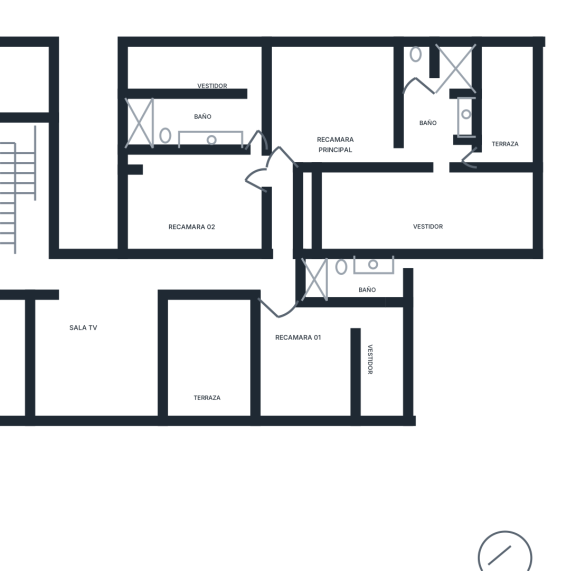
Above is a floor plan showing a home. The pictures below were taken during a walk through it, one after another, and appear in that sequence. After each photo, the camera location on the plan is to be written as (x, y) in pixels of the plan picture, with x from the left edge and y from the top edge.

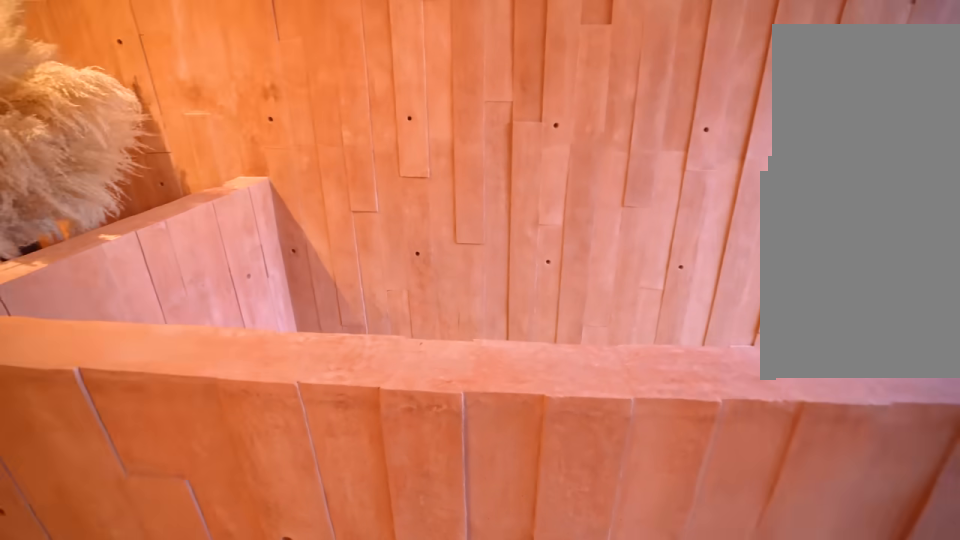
(27, 261)
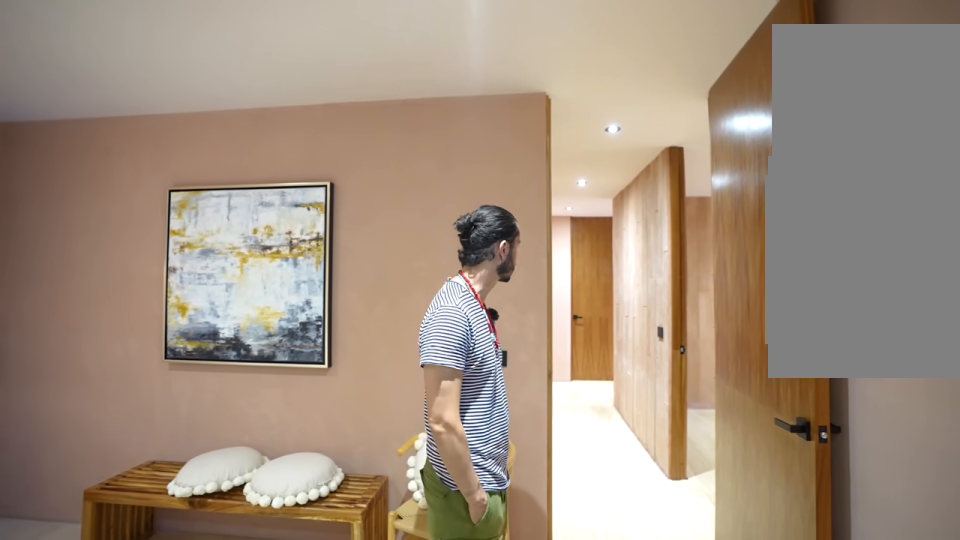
(300, 145)
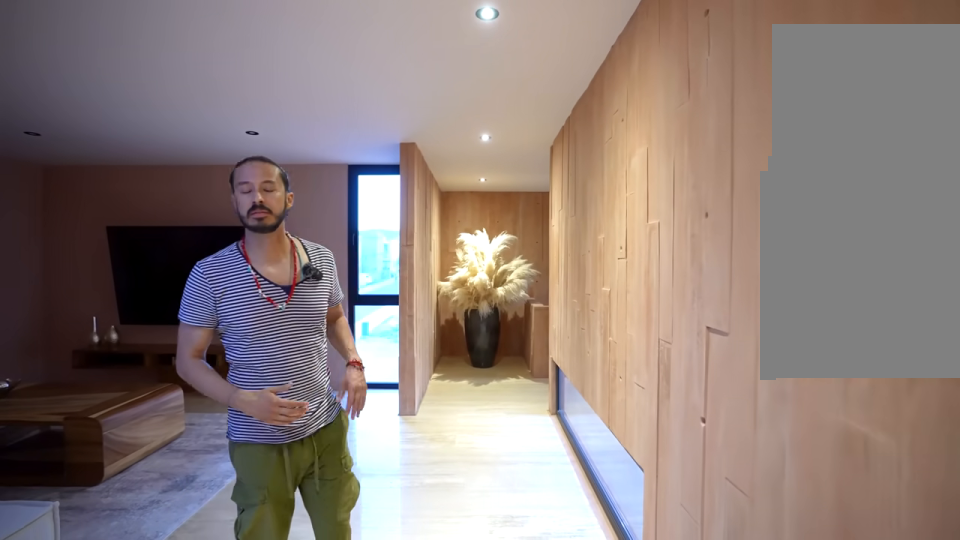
(176, 279)
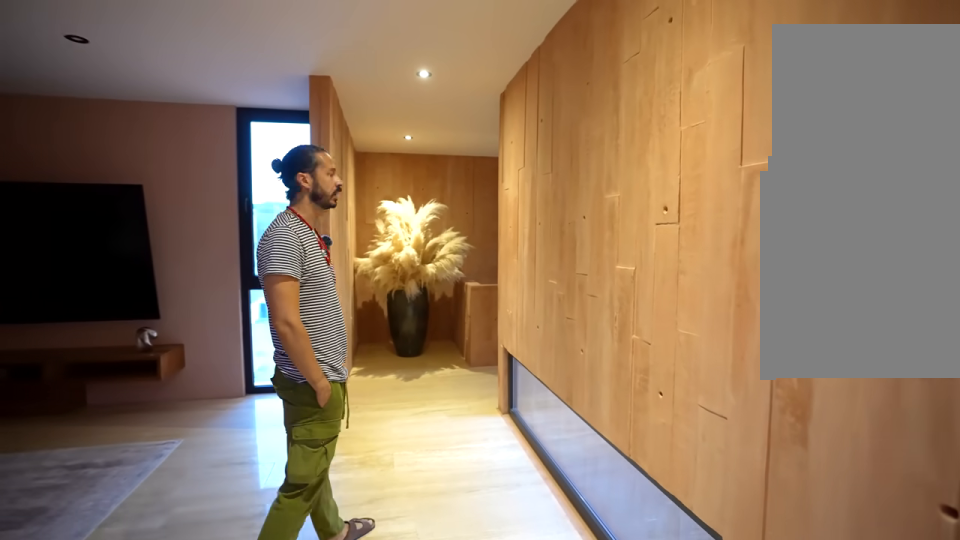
(155, 279)
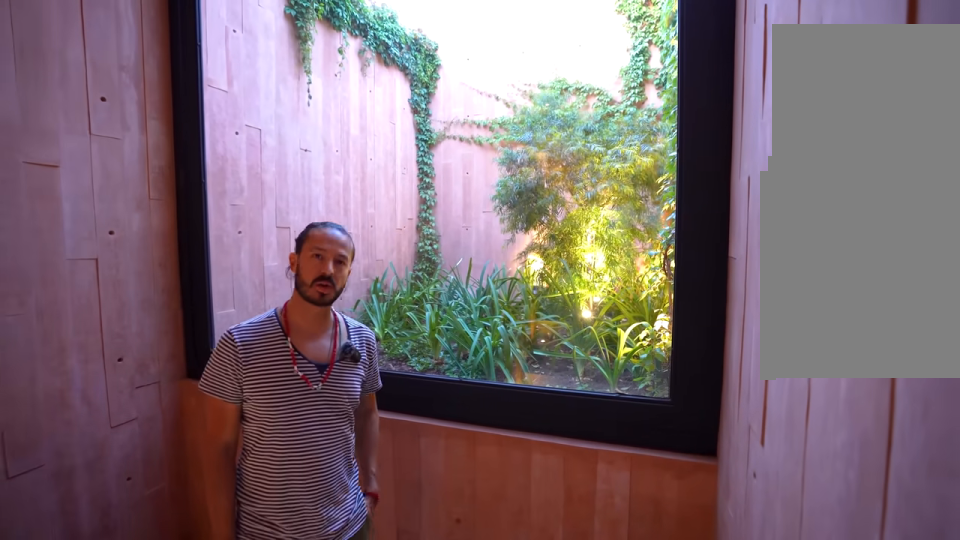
(37, 179)
